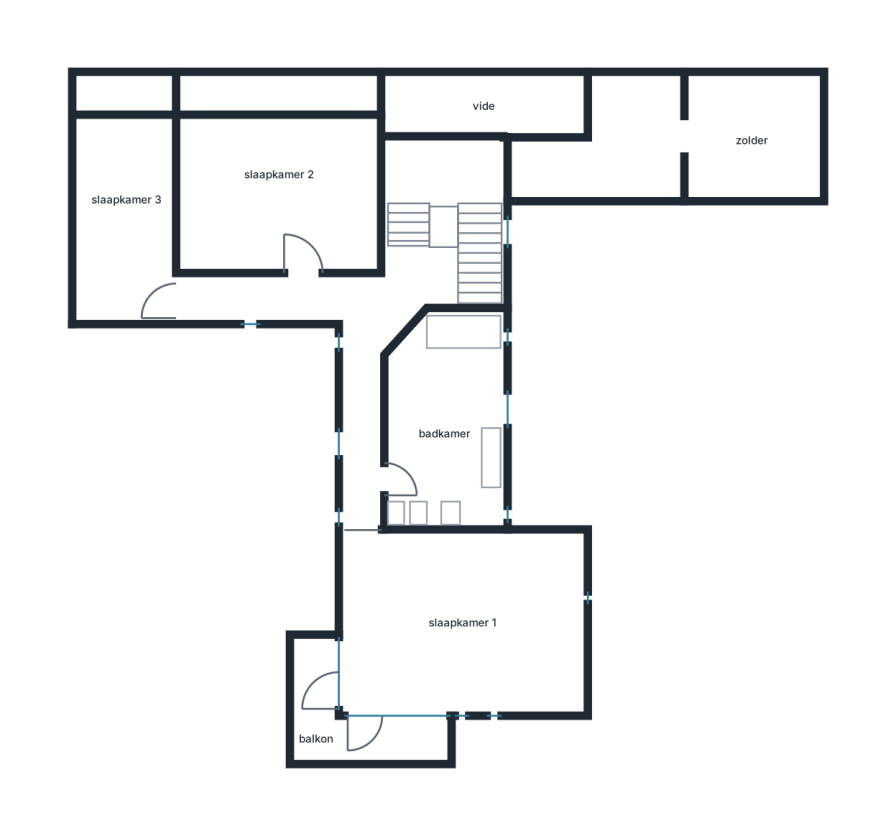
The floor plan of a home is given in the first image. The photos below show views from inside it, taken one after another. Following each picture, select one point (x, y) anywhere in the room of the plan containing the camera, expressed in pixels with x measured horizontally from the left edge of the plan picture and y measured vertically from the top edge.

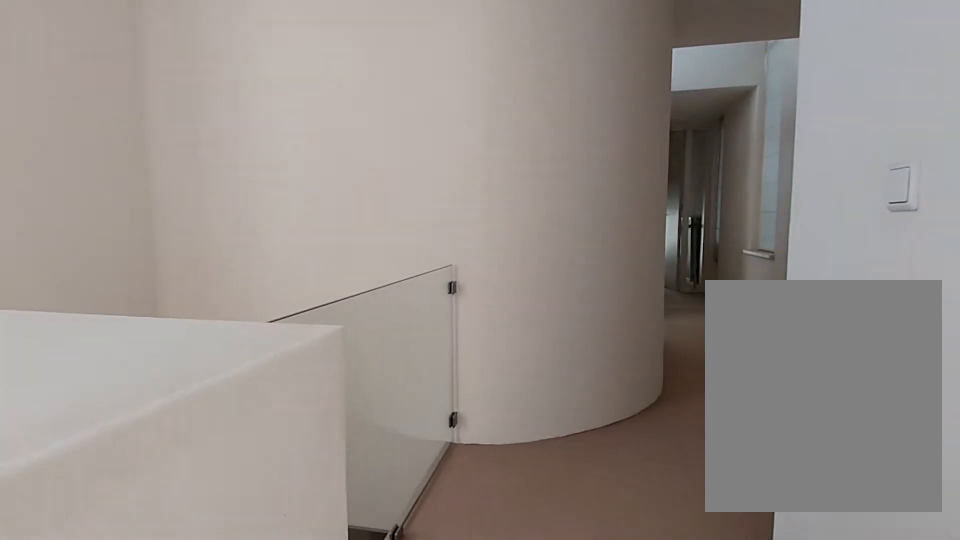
(373, 289)
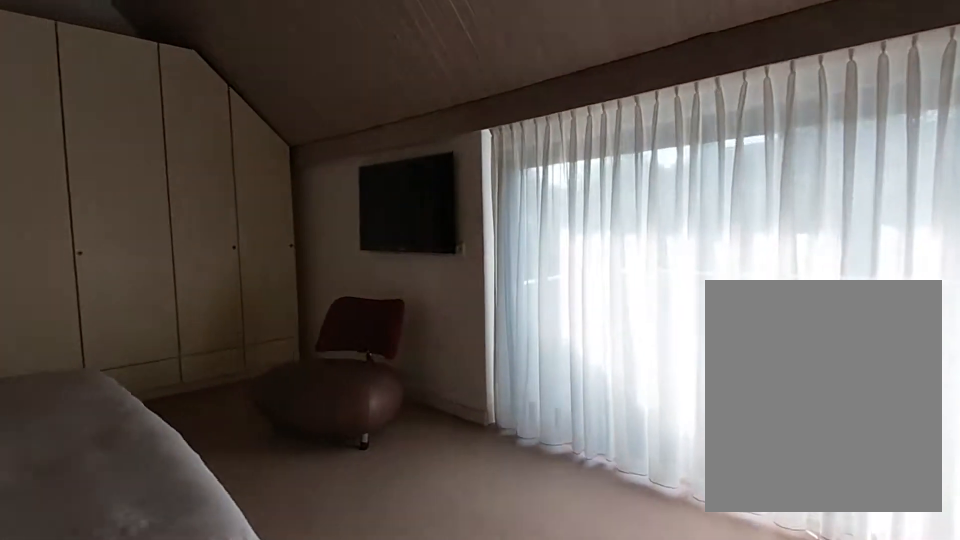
(462, 622)
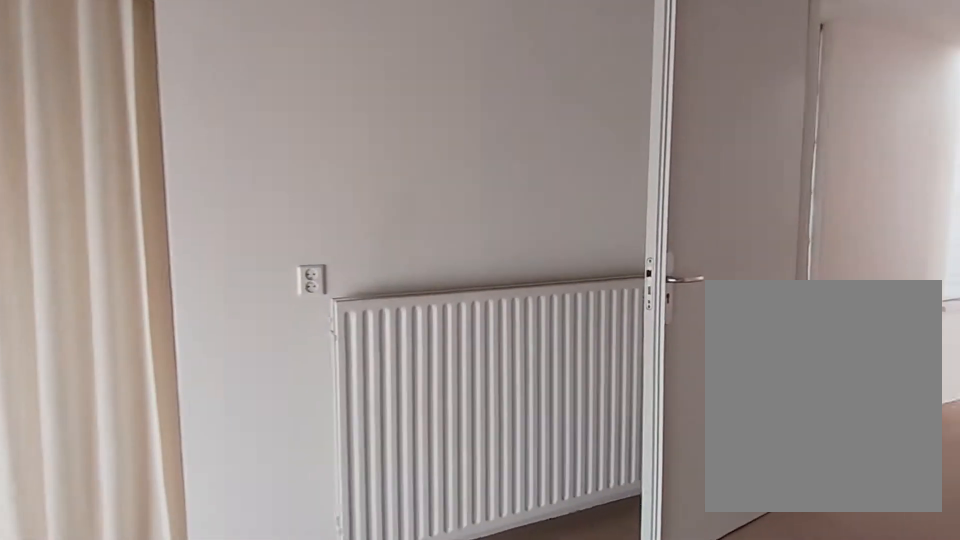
(462, 622)
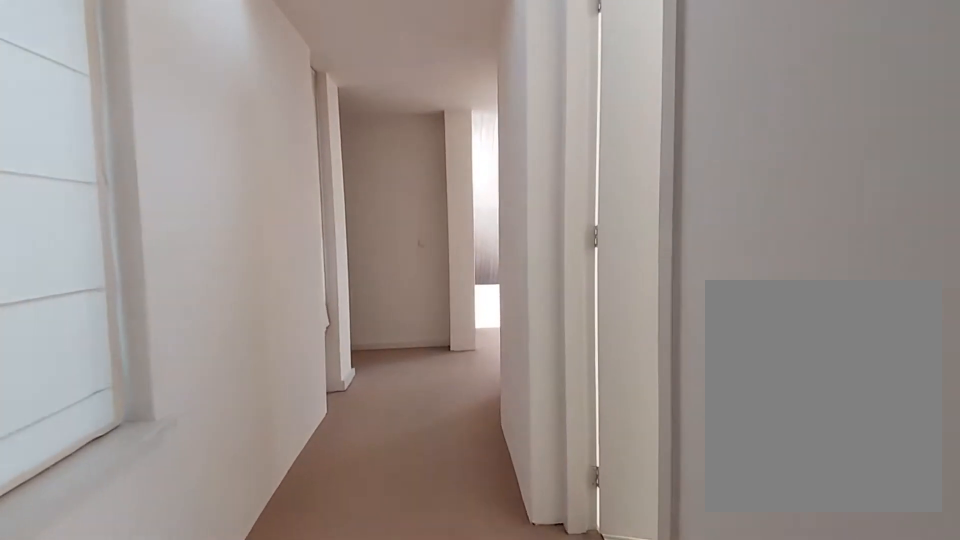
(373, 289)
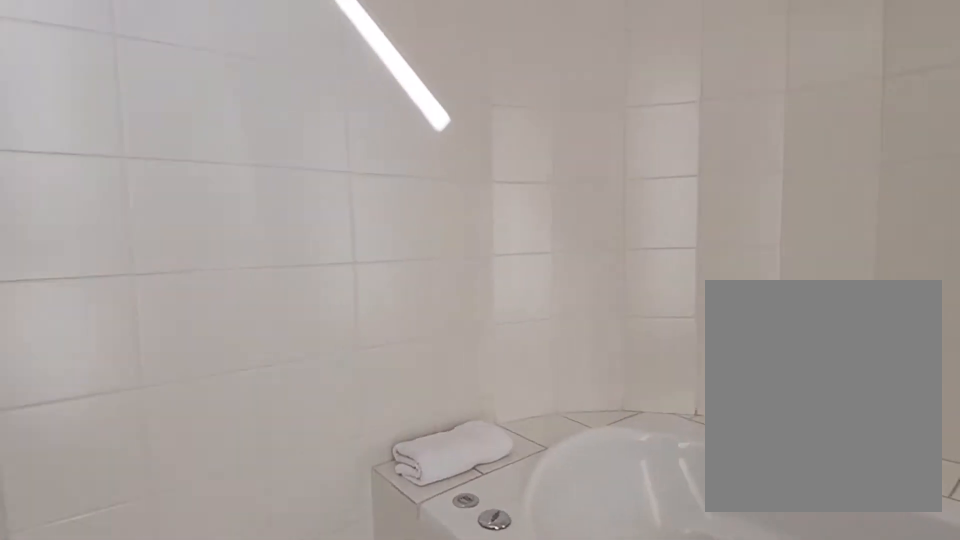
(445, 425)
